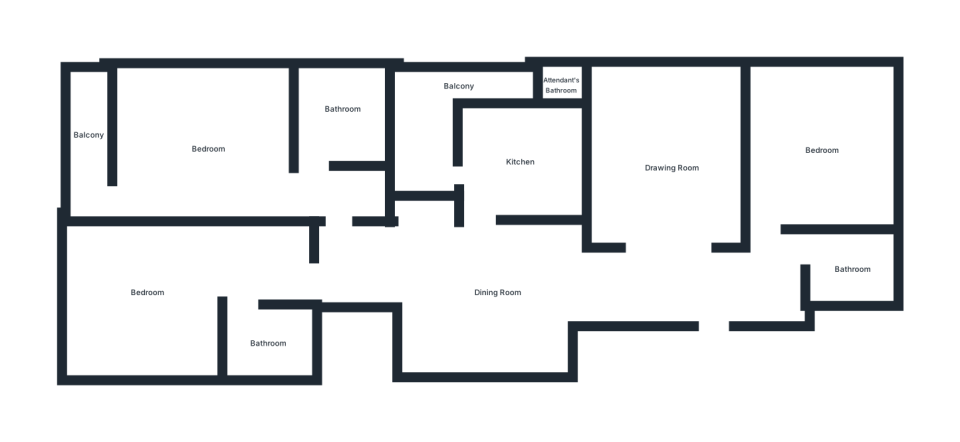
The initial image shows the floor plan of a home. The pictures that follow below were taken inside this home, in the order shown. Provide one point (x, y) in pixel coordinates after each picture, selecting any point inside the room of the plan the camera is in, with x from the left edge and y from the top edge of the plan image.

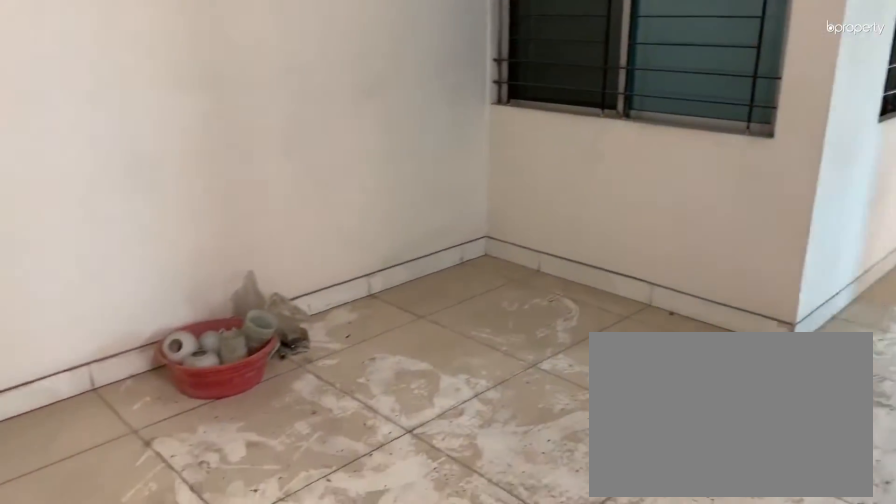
(491, 307)
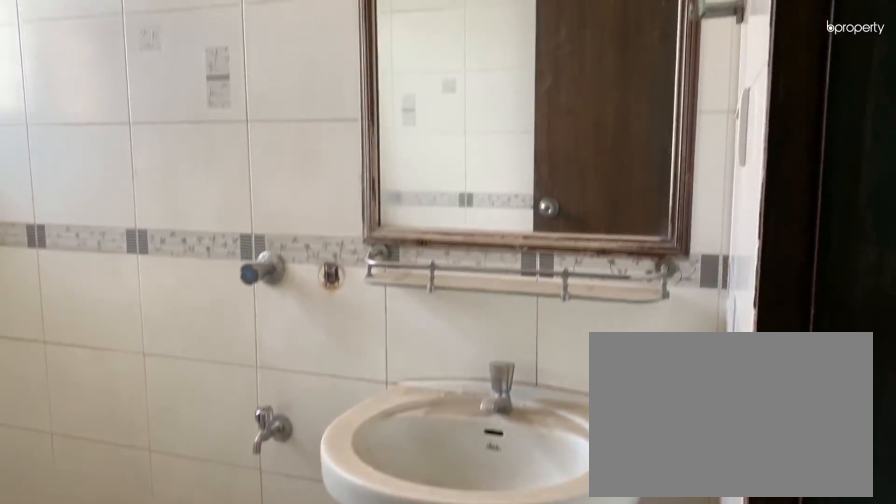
(853, 269)
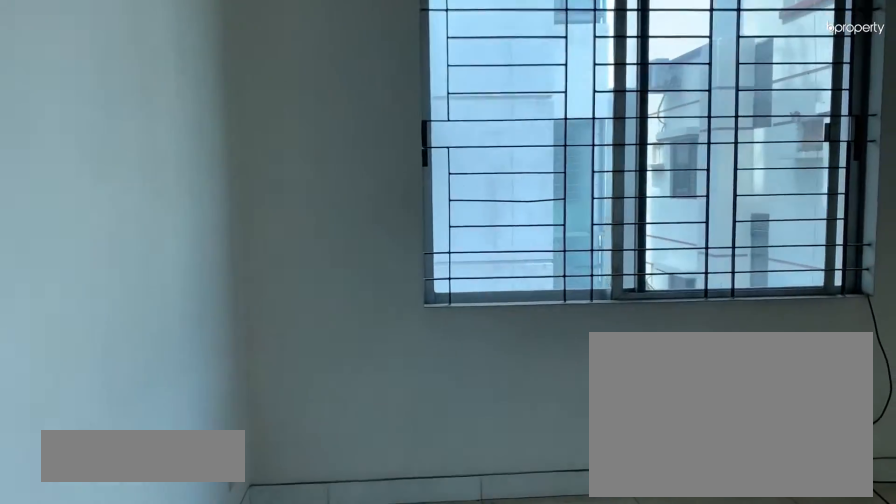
(823, 145)
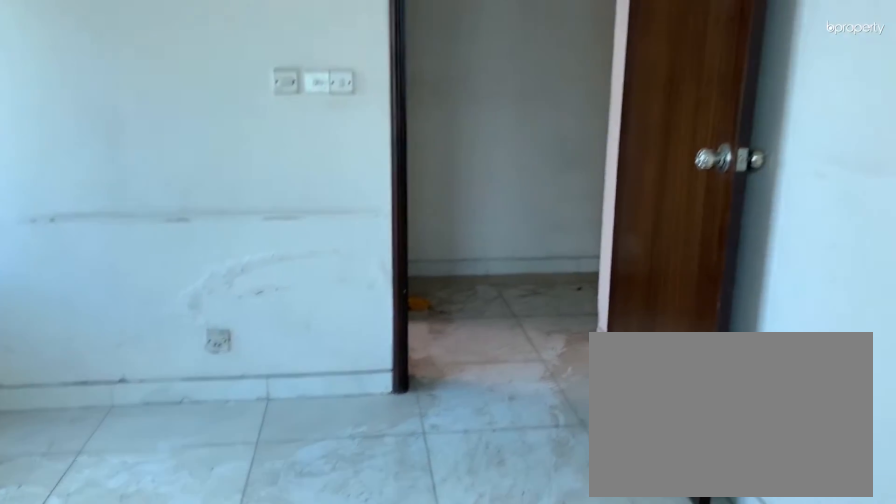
(823, 145)
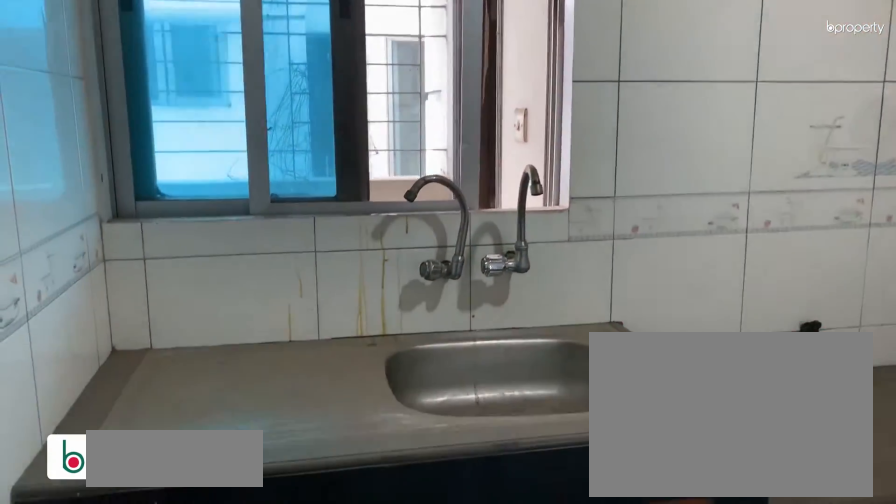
(520, 163)
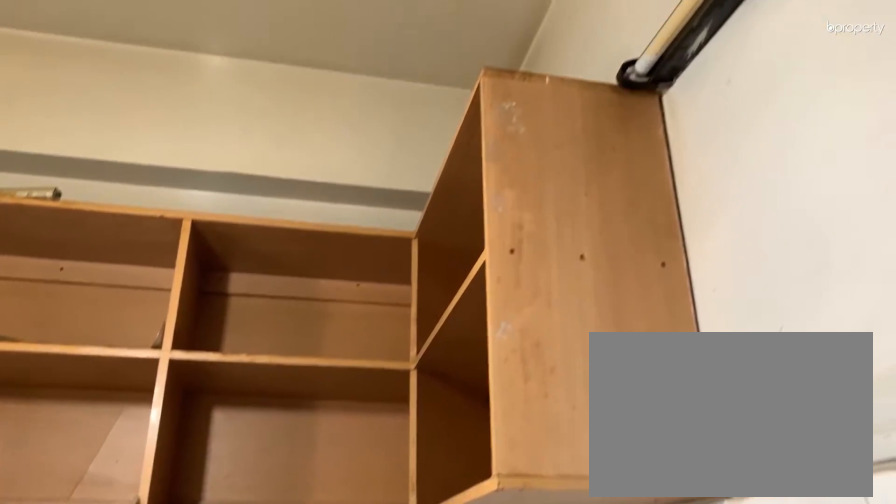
(520, 163)
